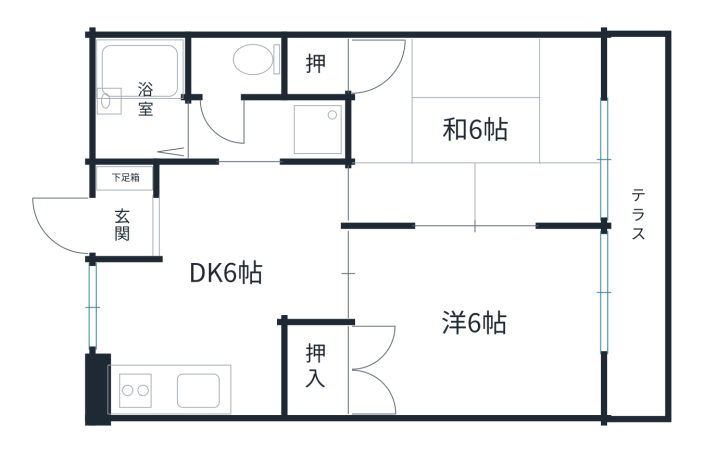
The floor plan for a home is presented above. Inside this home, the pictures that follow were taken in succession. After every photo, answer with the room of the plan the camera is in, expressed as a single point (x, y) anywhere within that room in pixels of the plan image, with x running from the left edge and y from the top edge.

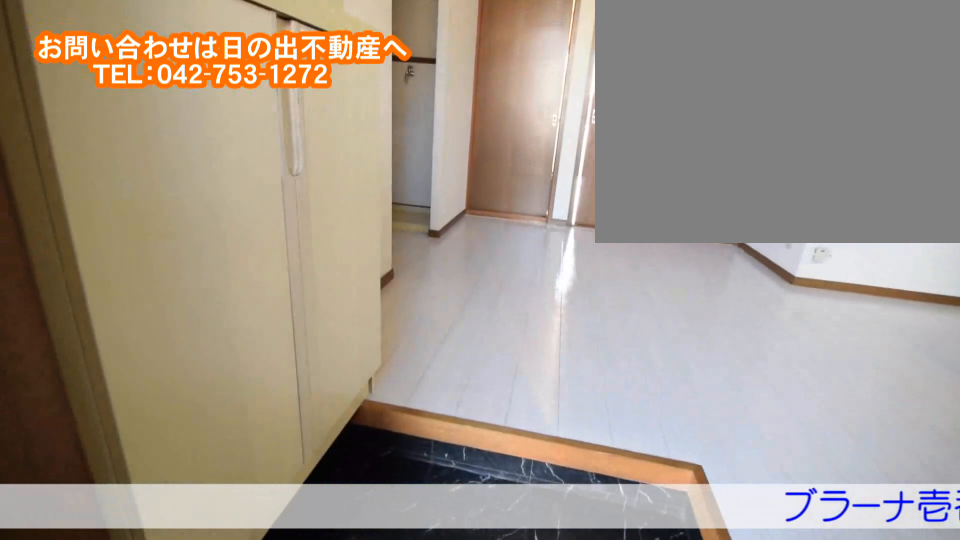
(153, 224)
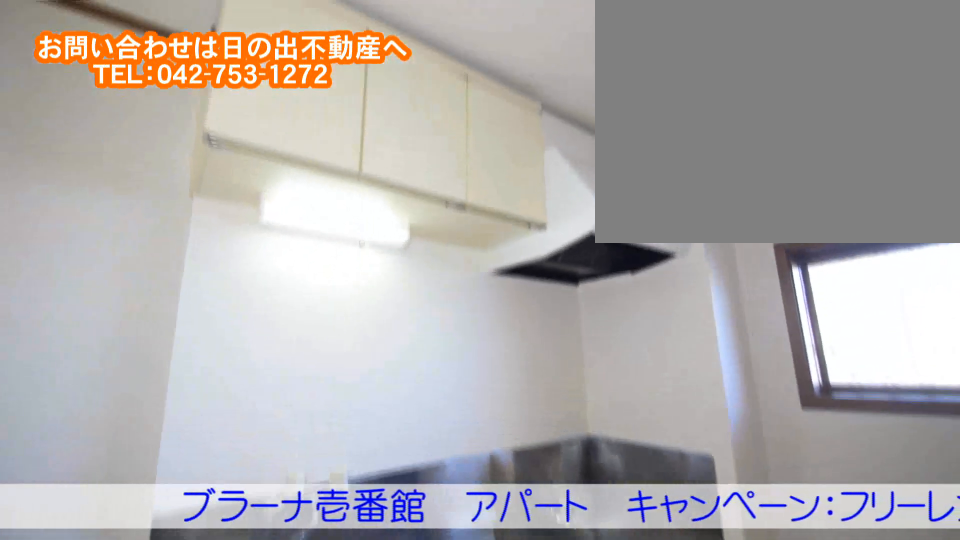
(231, 302)
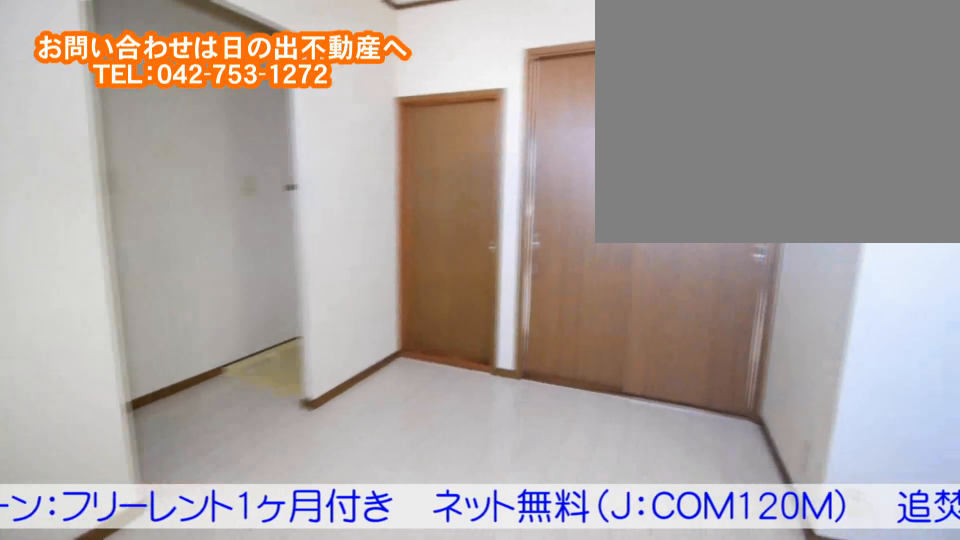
(231, 302)
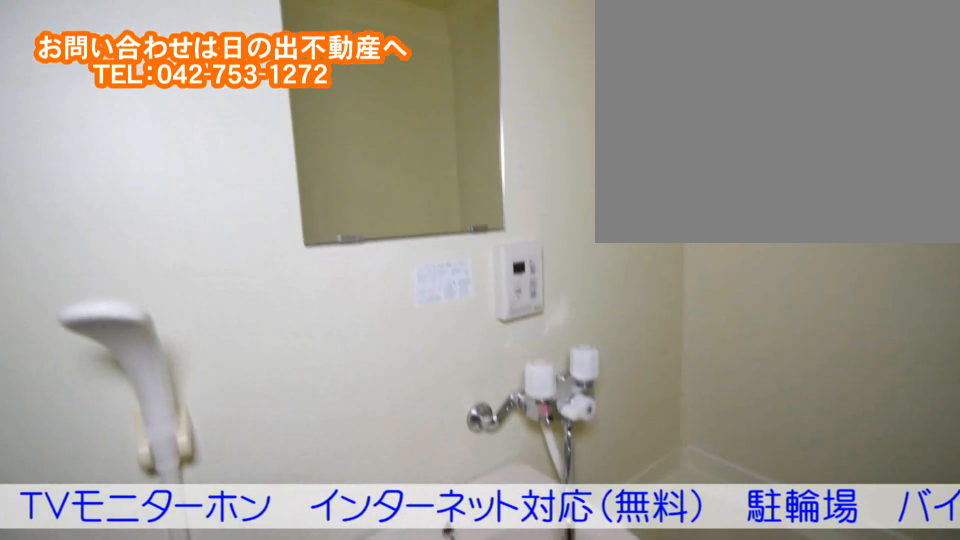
(142, 116)
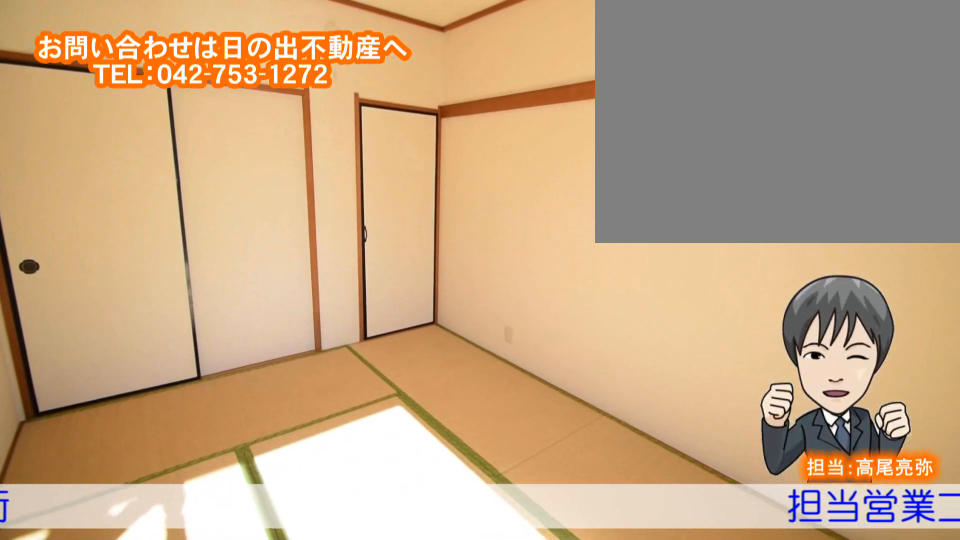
(536, 128)
